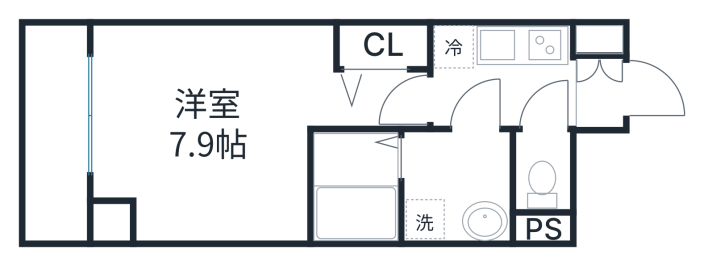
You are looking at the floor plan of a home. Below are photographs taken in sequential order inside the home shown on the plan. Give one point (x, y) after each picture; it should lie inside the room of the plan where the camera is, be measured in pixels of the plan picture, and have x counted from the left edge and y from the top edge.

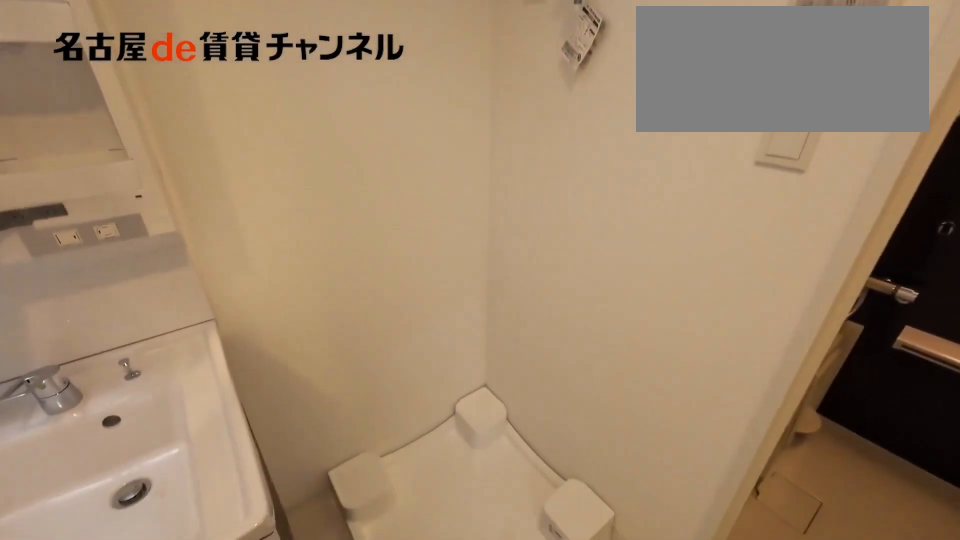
(456, 185)
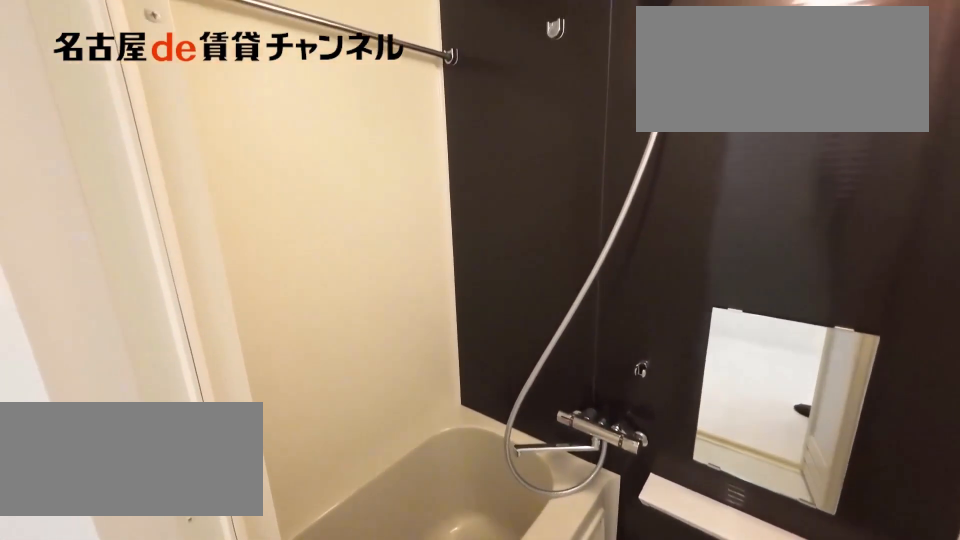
(356, 187)
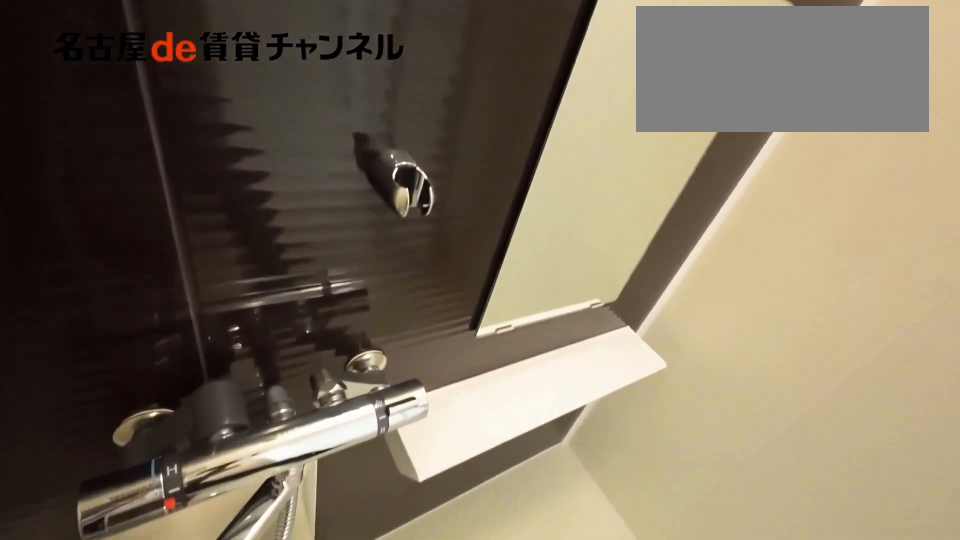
(356, 187)
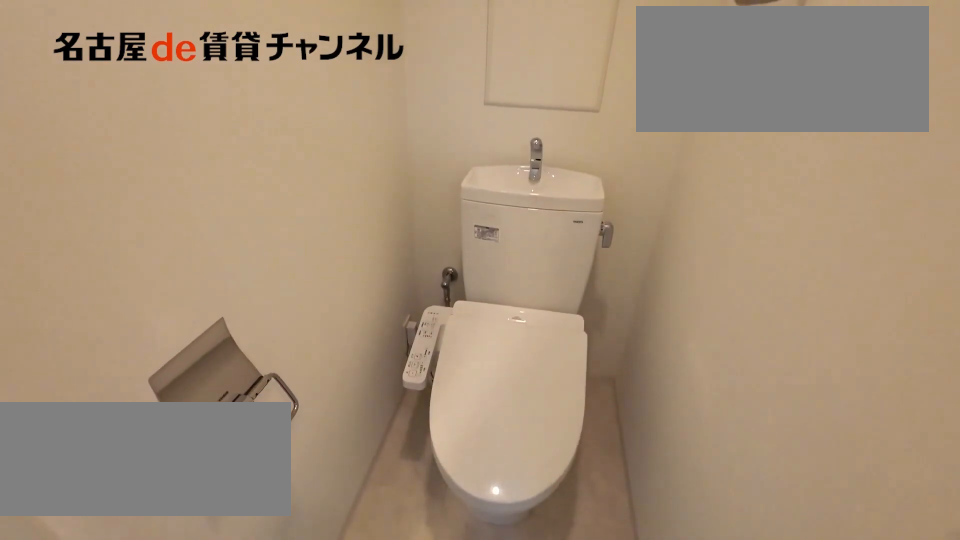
(541, 188)
